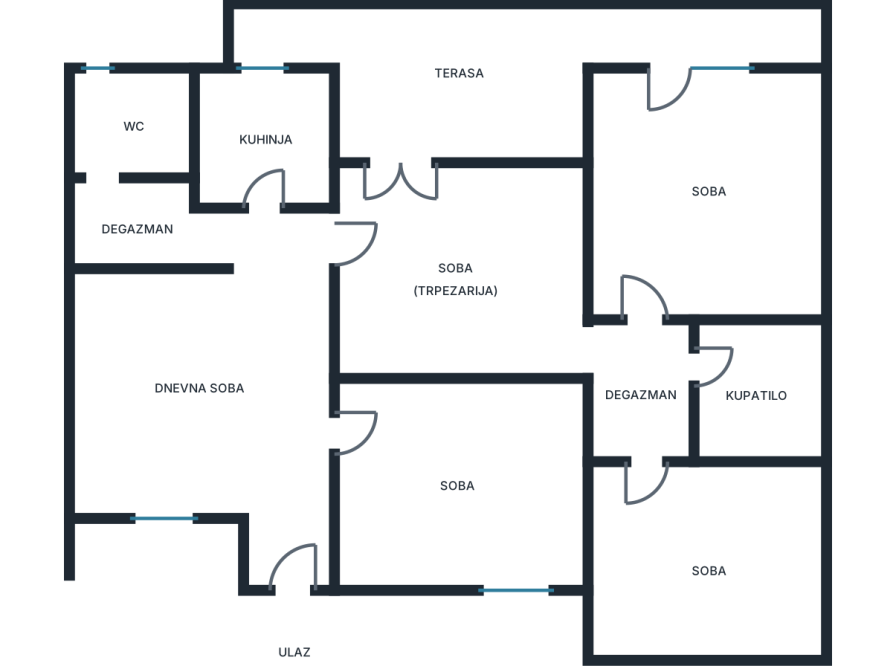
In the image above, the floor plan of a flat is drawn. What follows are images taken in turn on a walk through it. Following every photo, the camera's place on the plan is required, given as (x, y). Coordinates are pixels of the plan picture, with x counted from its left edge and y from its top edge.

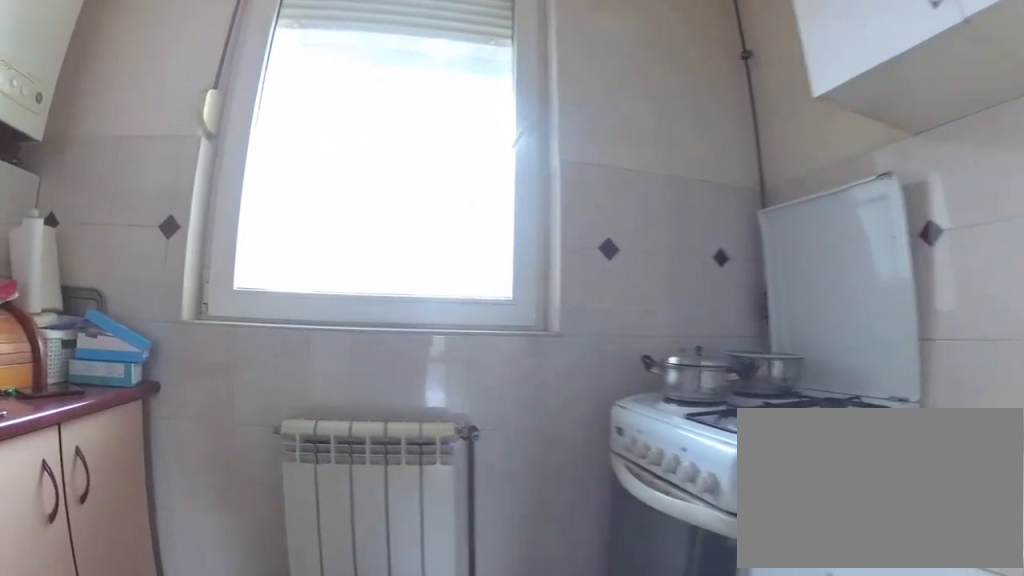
(264, 178)
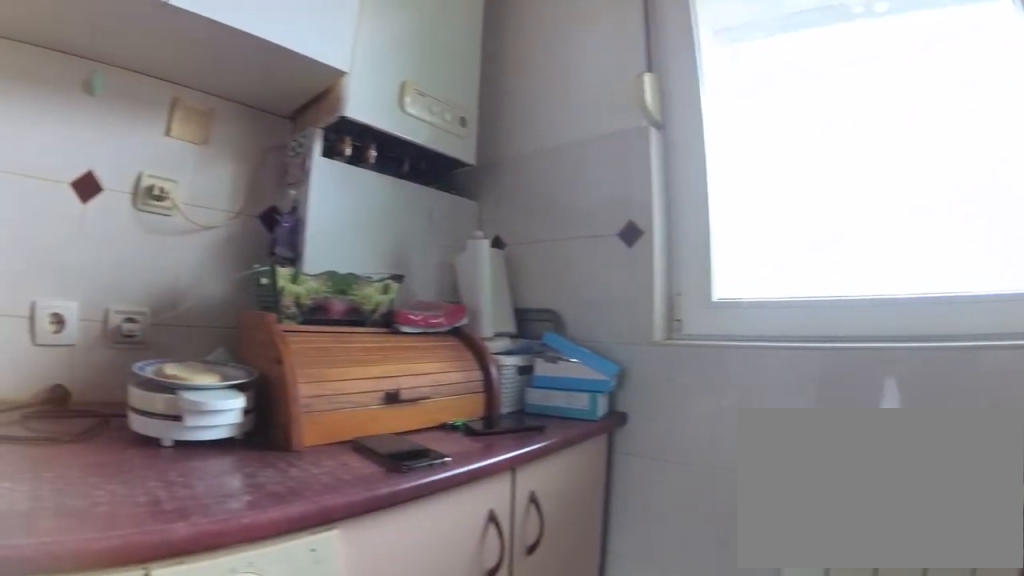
(273, 128)
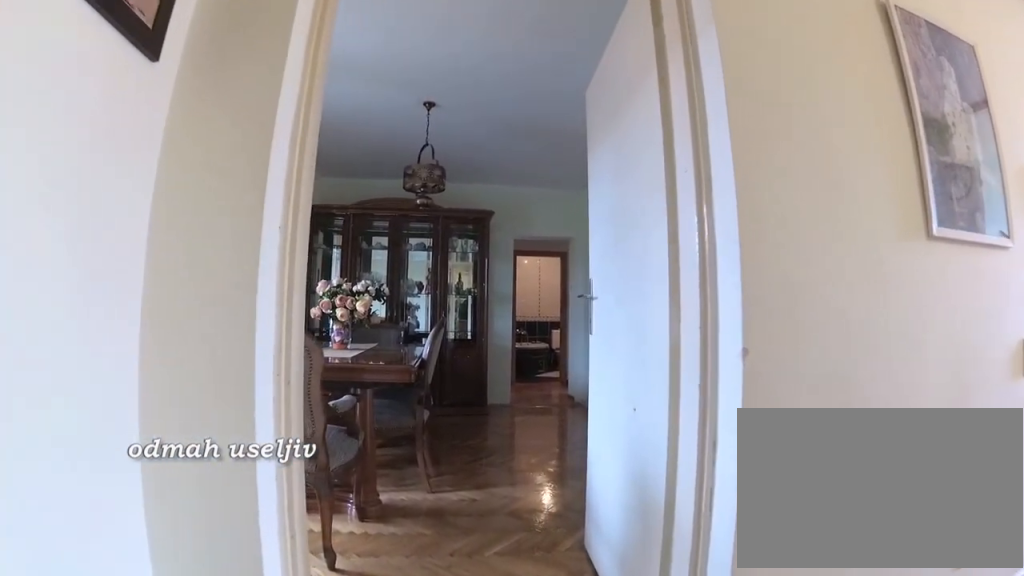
(242, 255)
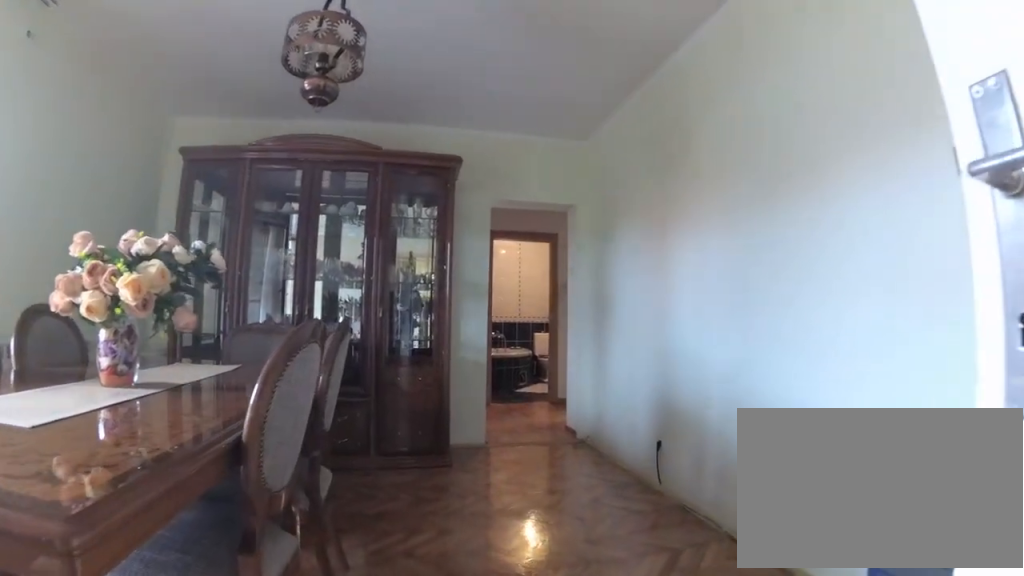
(336, 287)
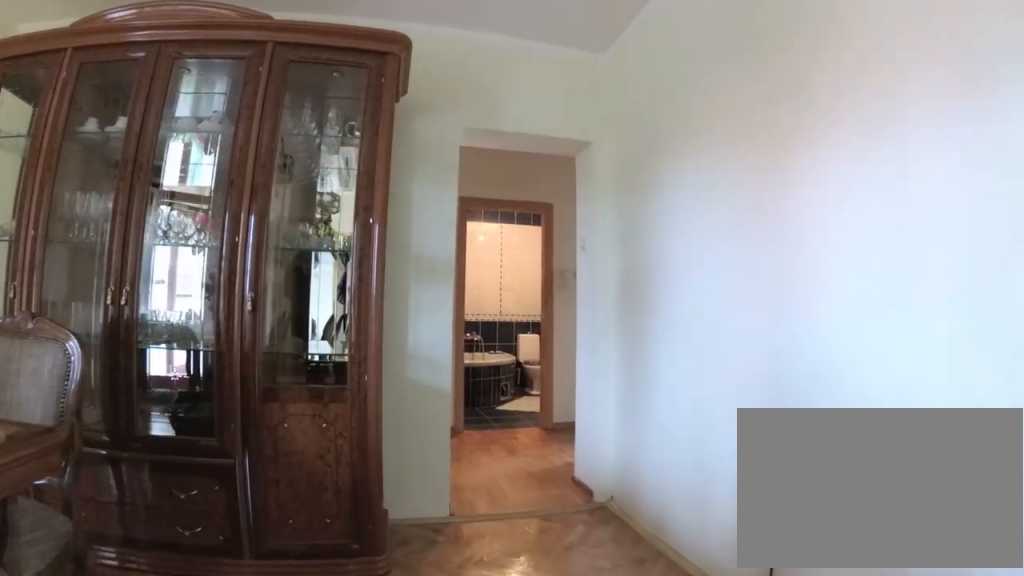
(405, 303)
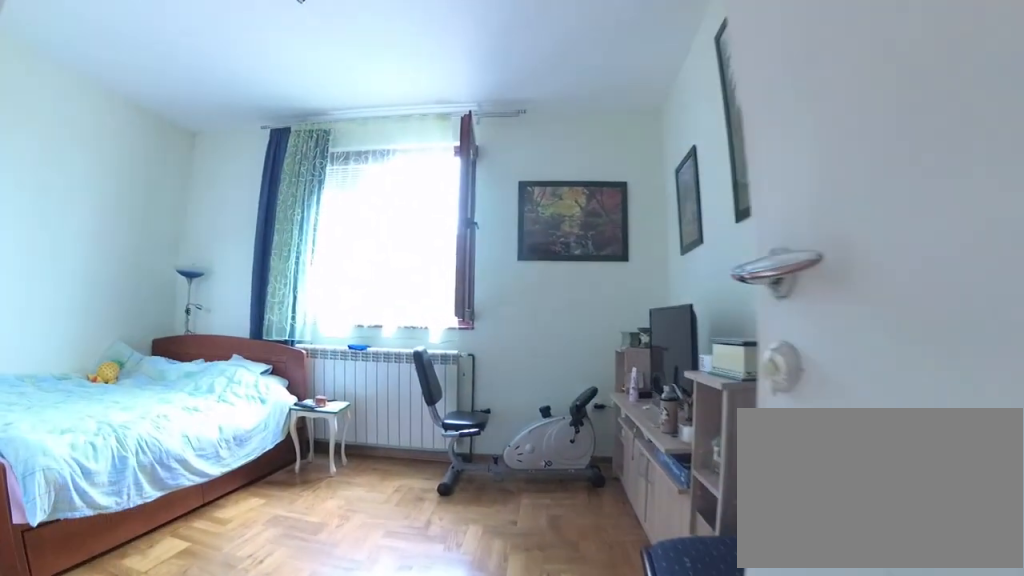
(644, 427)
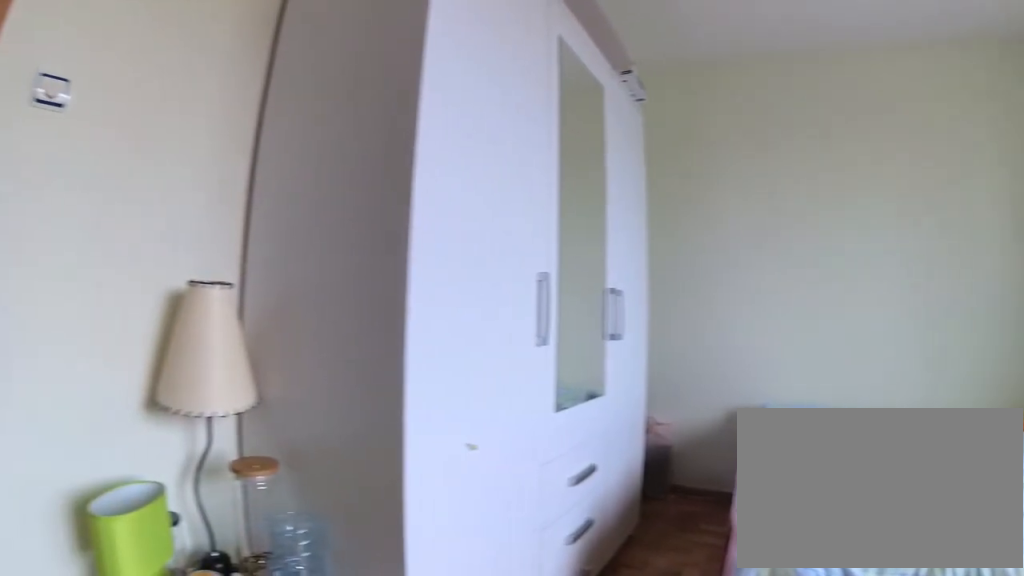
(620, 582)
